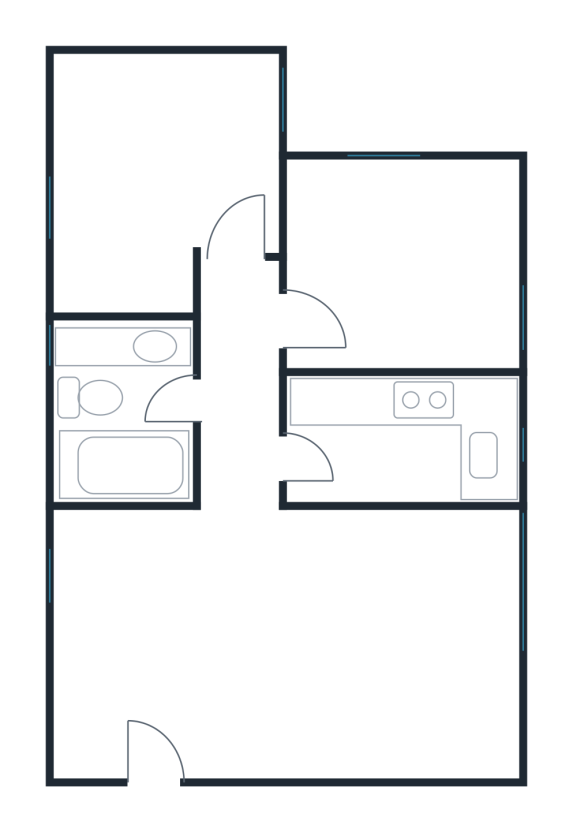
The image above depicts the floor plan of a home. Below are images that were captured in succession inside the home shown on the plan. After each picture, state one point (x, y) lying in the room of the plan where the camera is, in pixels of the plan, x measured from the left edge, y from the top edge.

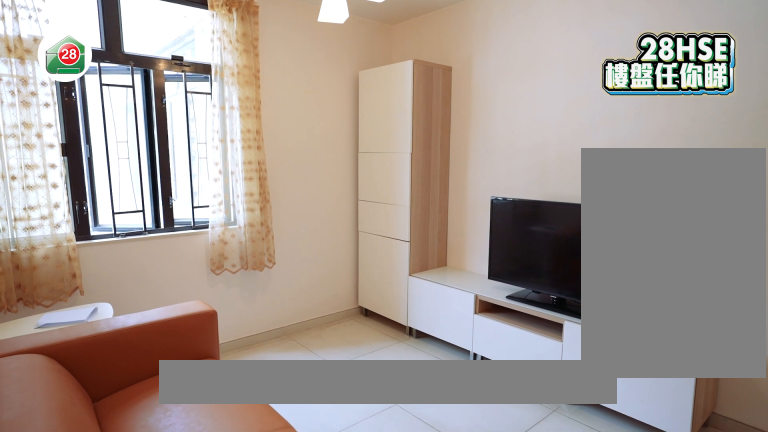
(253, 641)
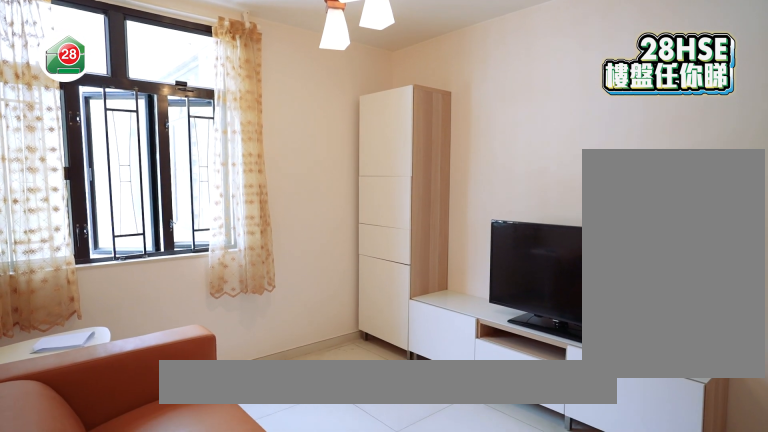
(253, 641)
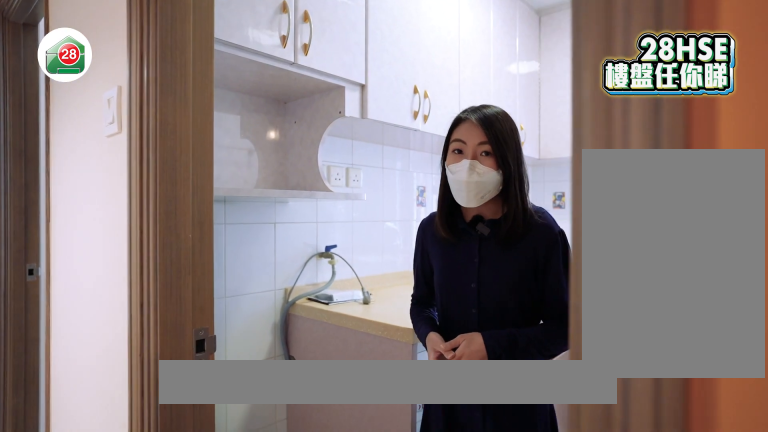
(360, 438)
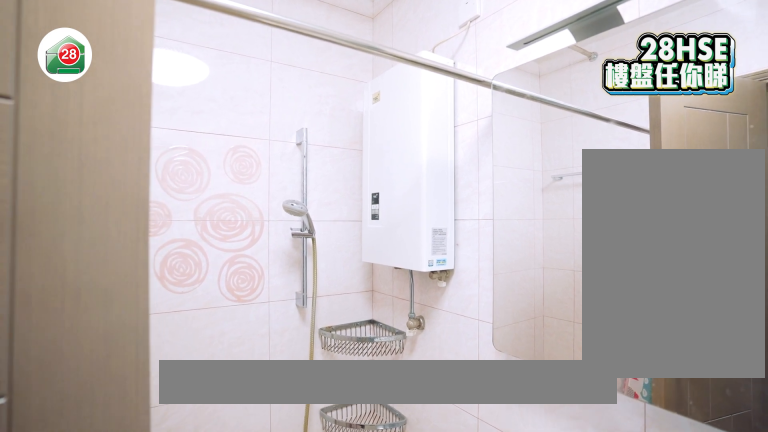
(143, 417)
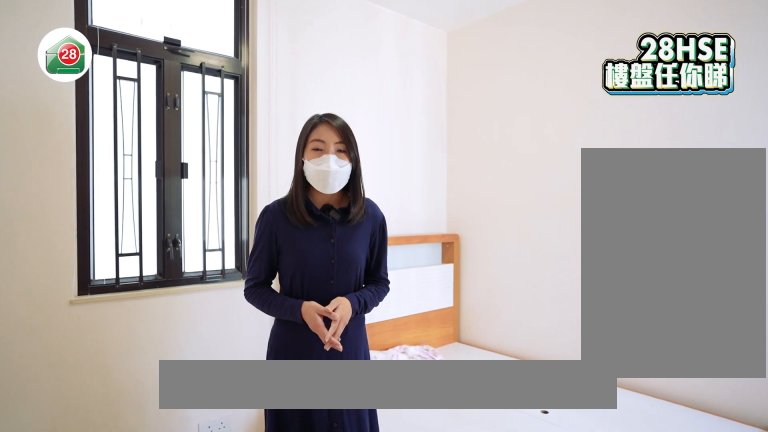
(143, 161)
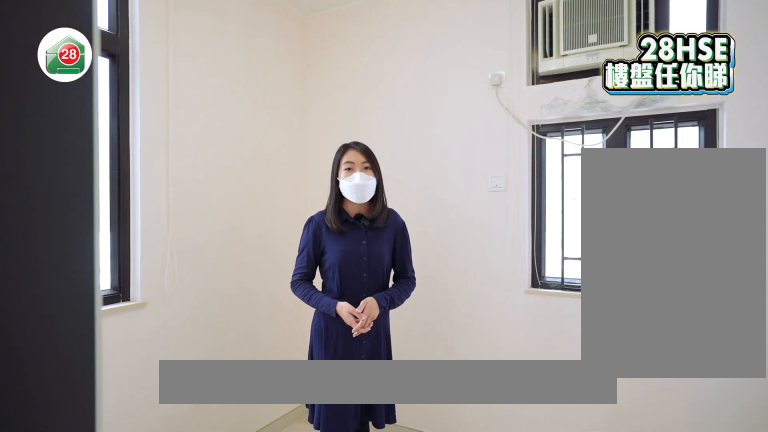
(406, 248)
